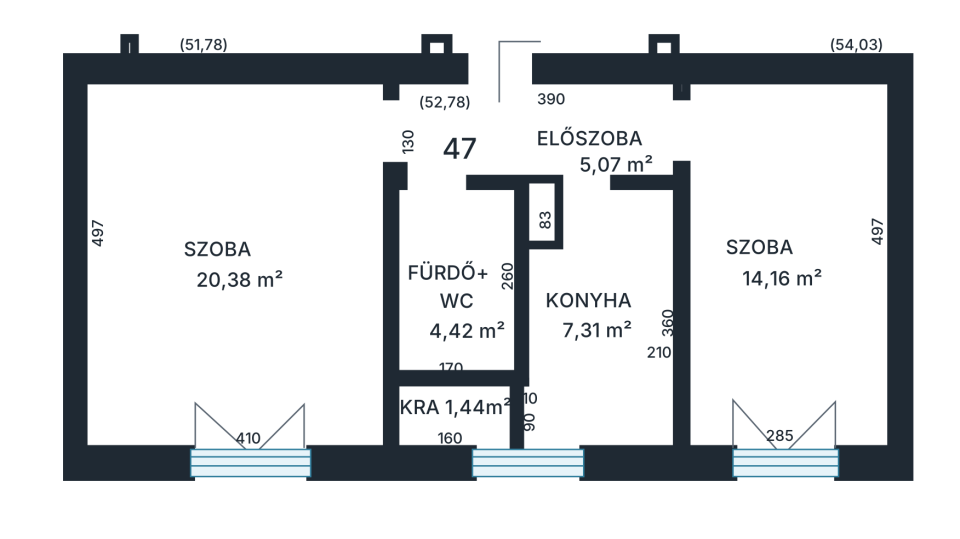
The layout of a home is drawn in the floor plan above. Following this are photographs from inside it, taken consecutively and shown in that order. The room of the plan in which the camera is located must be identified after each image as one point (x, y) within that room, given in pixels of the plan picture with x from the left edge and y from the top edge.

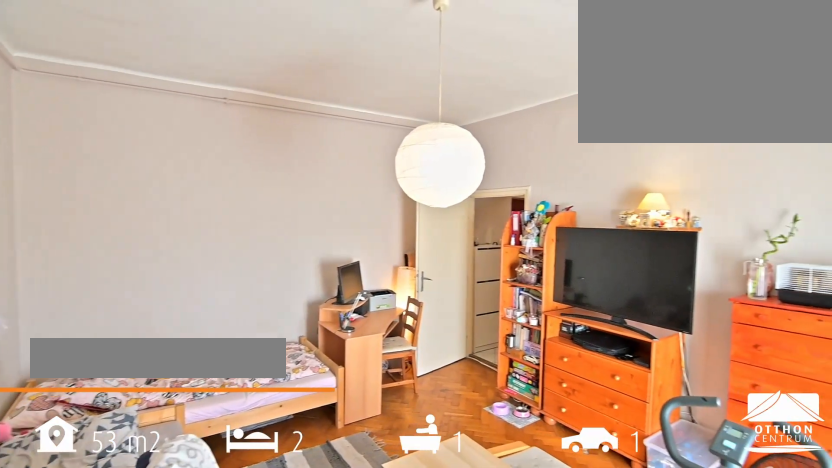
(241, 323)
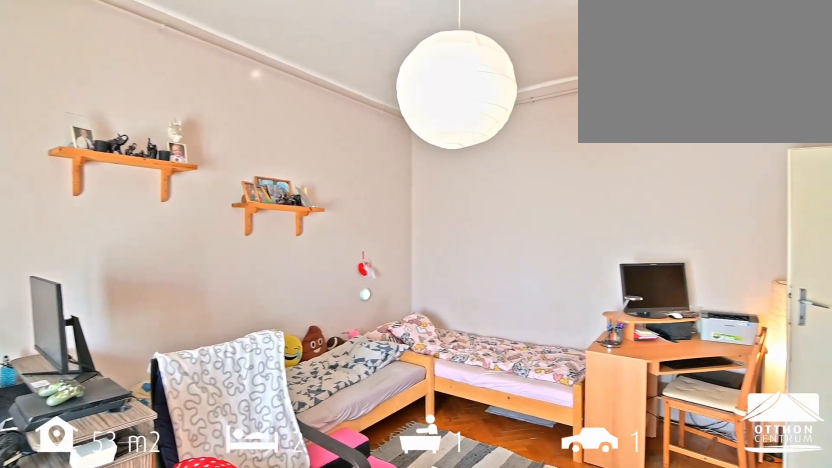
(241, 323)
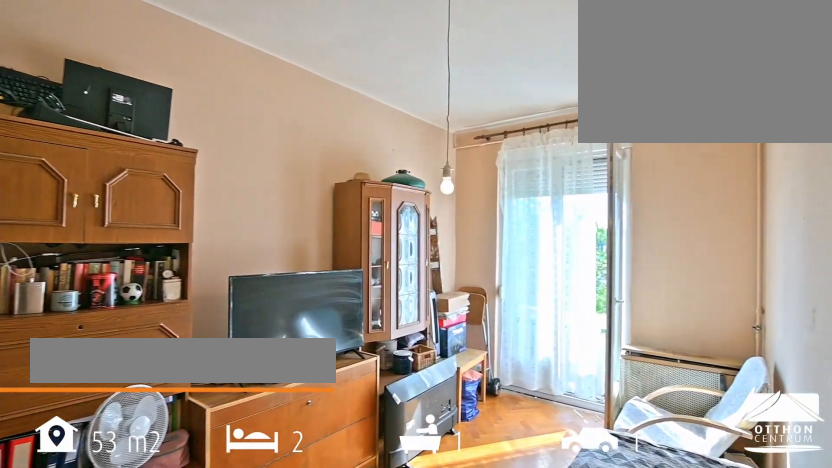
(790, 308)
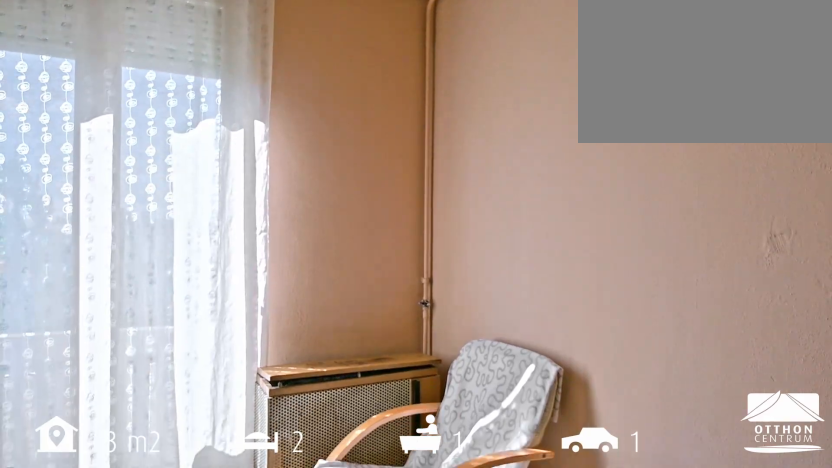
(790, 308)
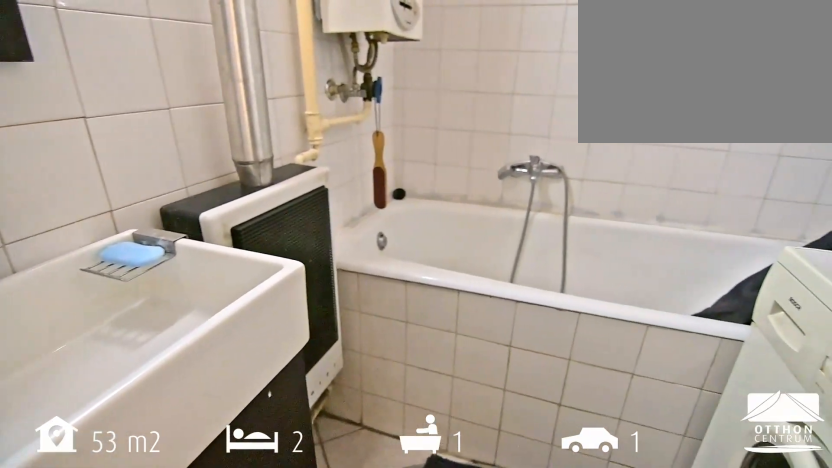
(461, 238)
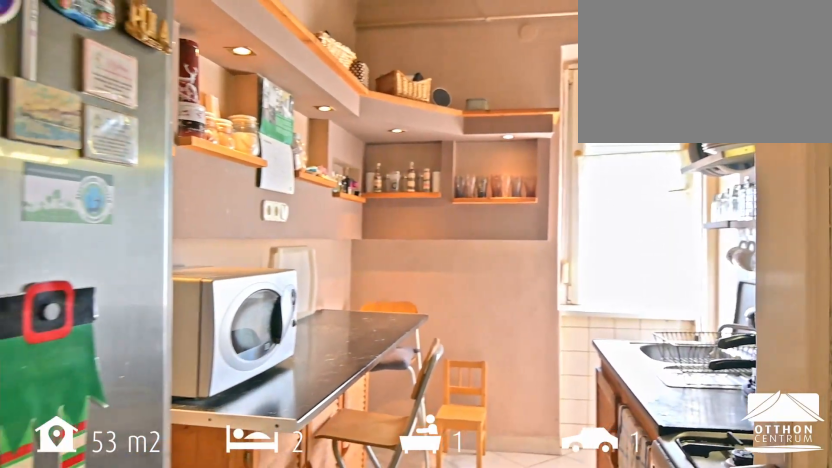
(588, 374)
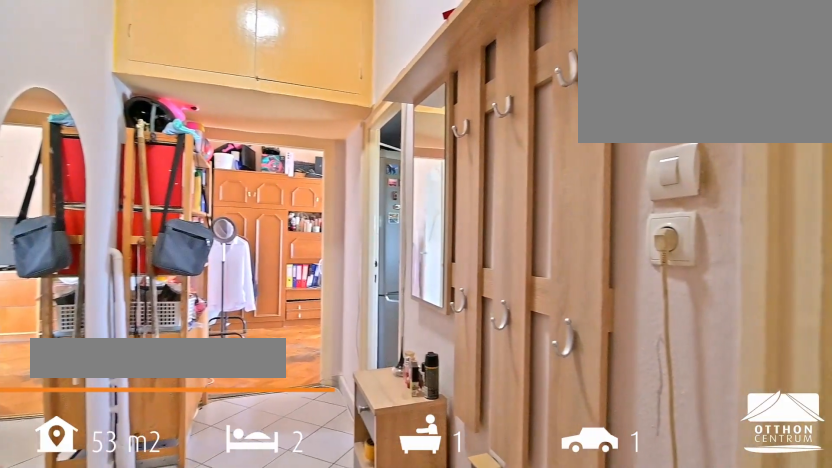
(569, 153)
